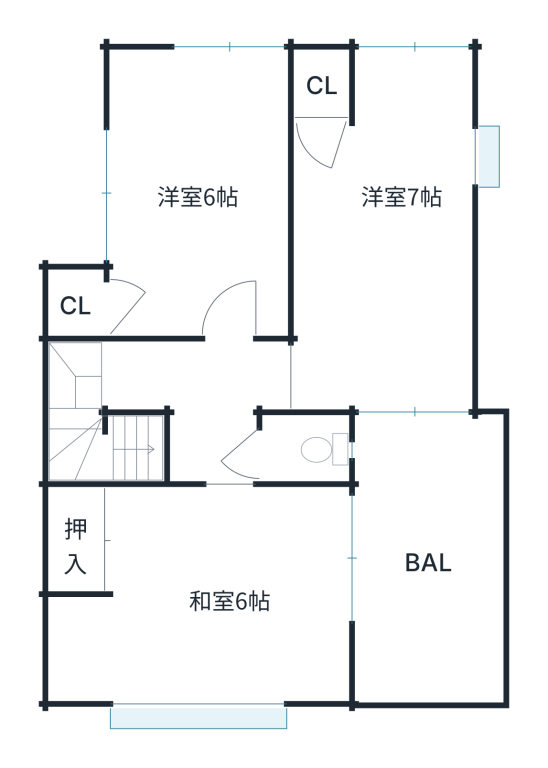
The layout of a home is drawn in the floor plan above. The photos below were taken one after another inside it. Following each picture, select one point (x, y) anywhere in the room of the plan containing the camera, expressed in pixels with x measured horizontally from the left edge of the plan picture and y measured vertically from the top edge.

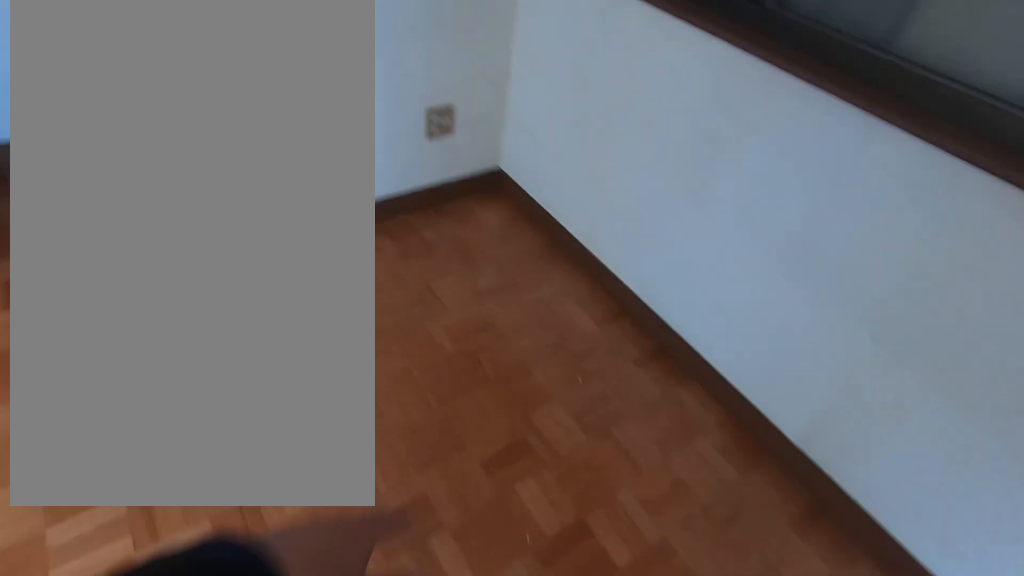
(210, 122)
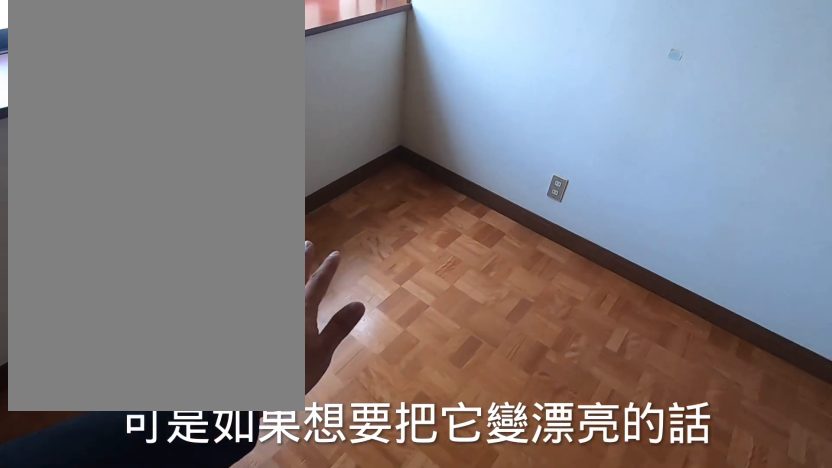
(210, 122)
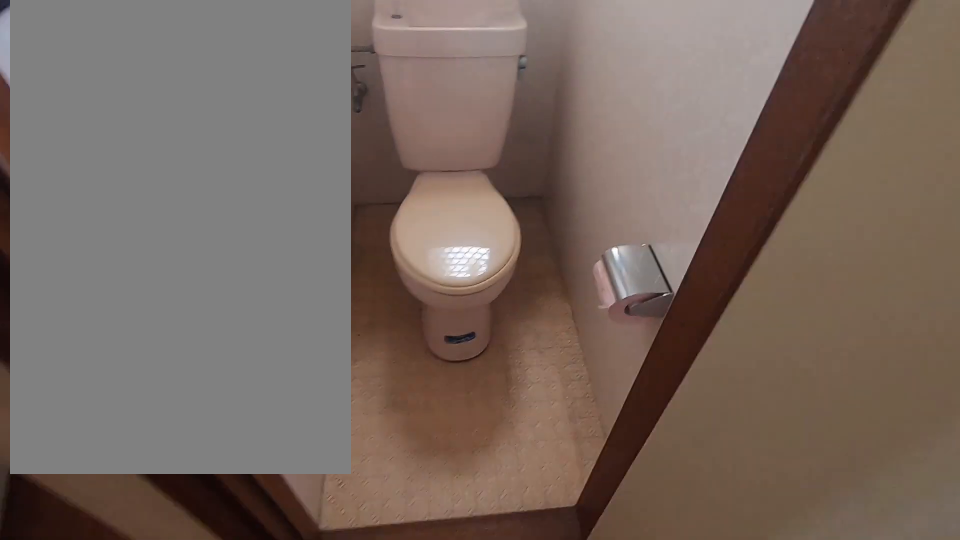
(300, 447)
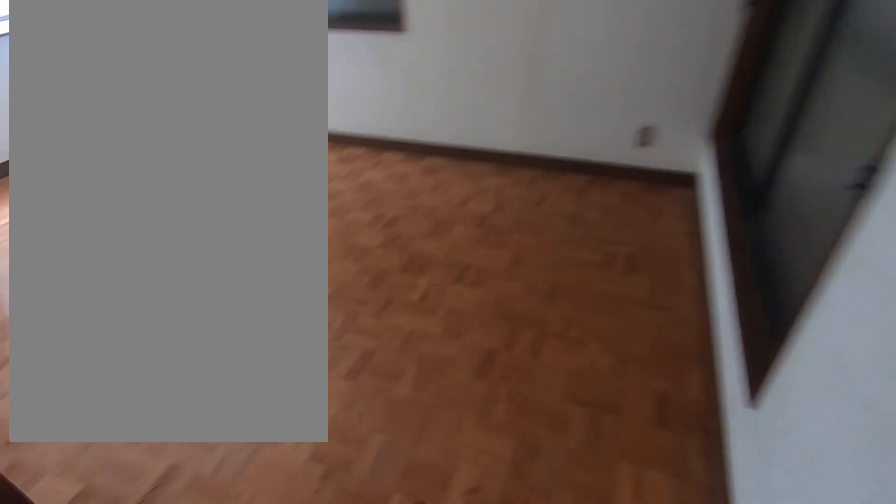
(391, 290)
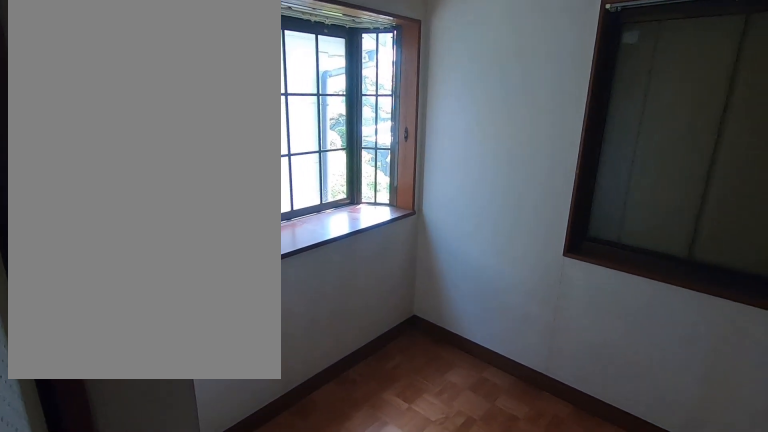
(393, 308)
